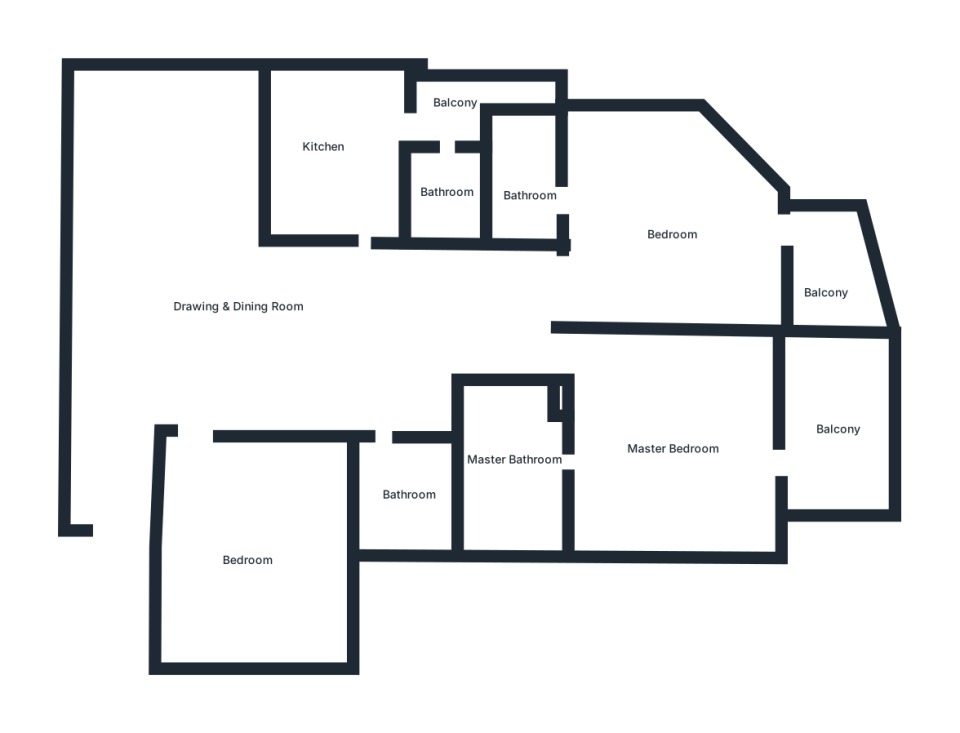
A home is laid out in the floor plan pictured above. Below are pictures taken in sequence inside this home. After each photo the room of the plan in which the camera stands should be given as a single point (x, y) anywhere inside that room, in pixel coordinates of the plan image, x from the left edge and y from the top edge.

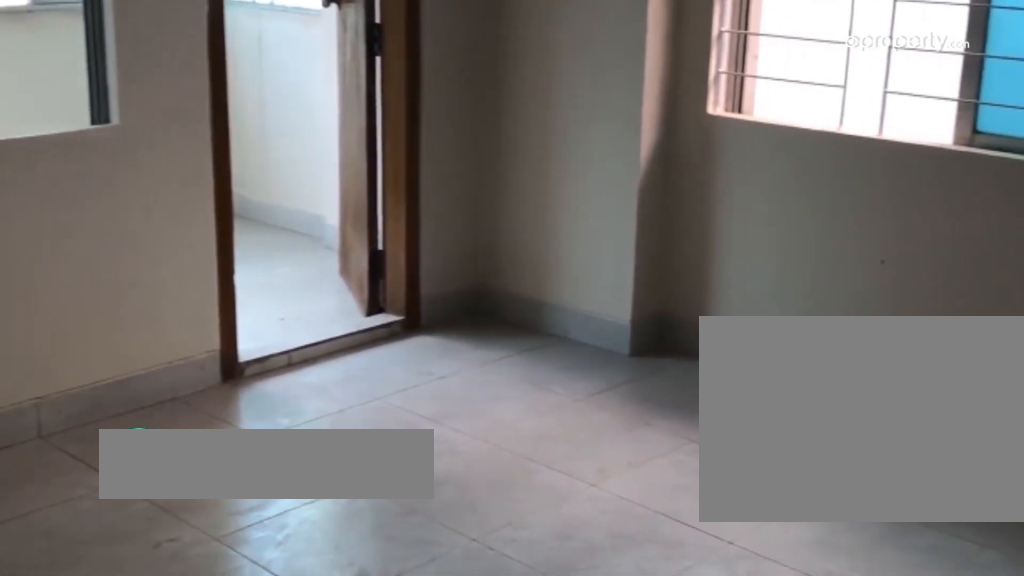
(654, 386)
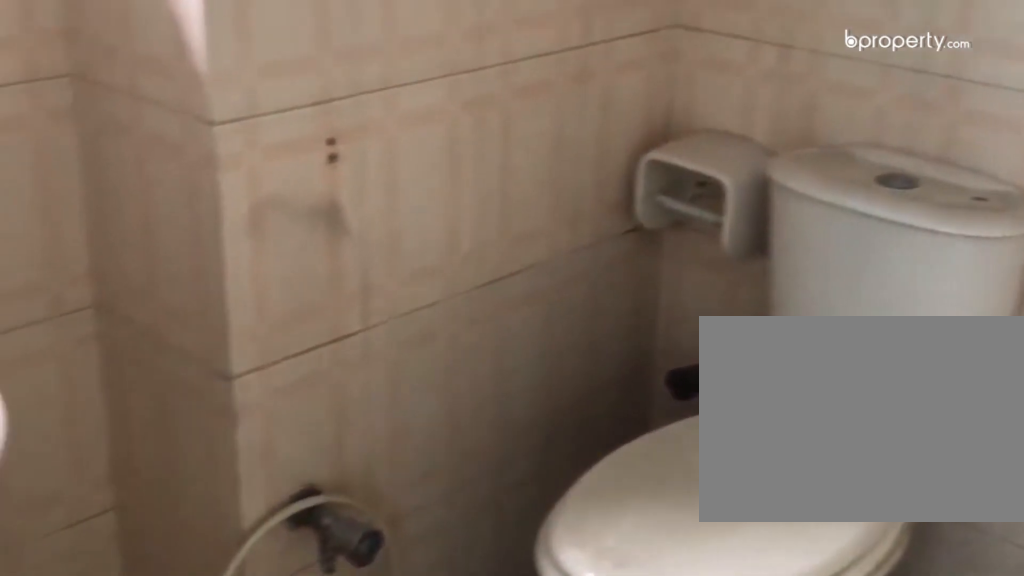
(513, 462)
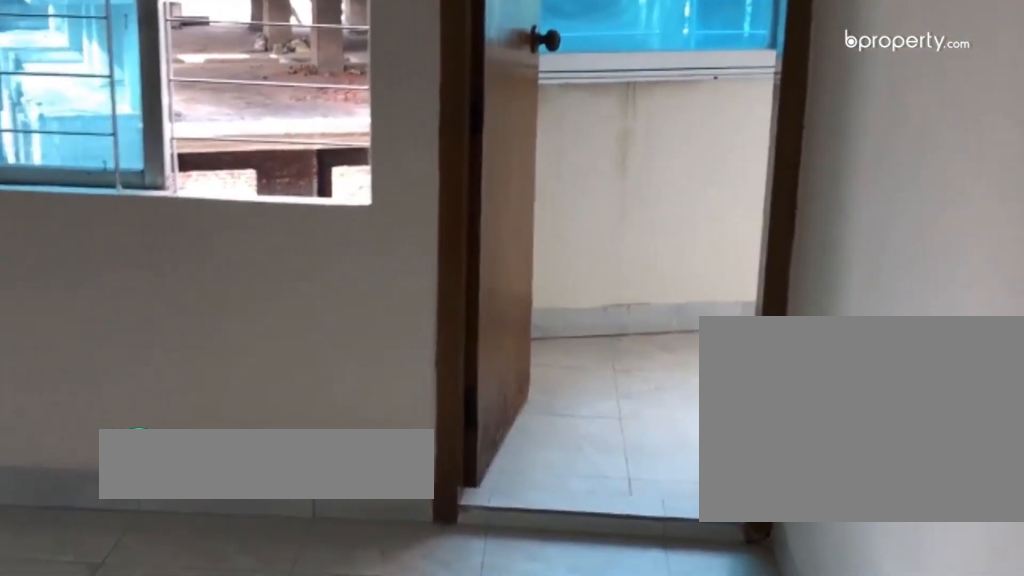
(665, 212)
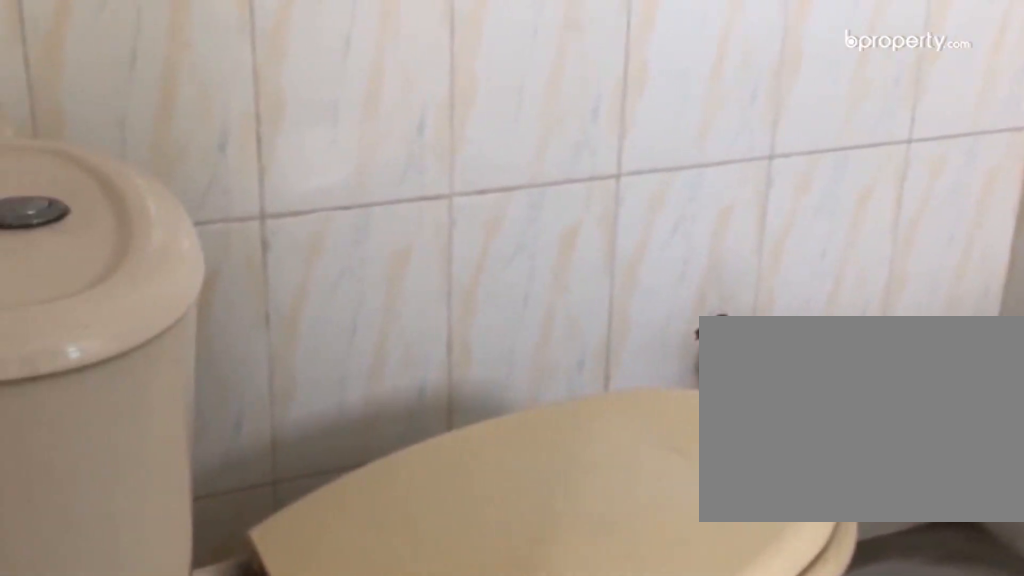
(528, 189)
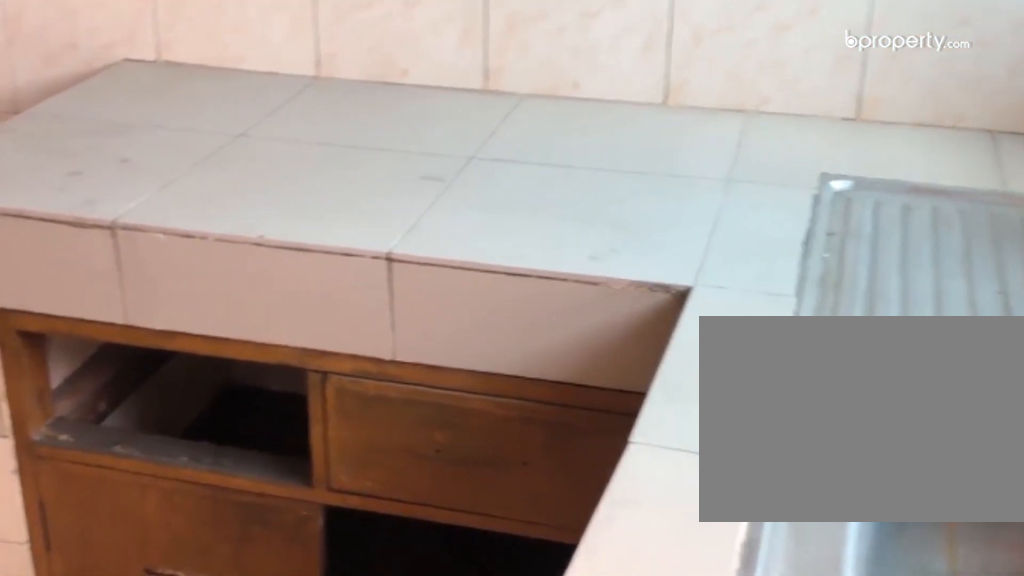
(348, 153)
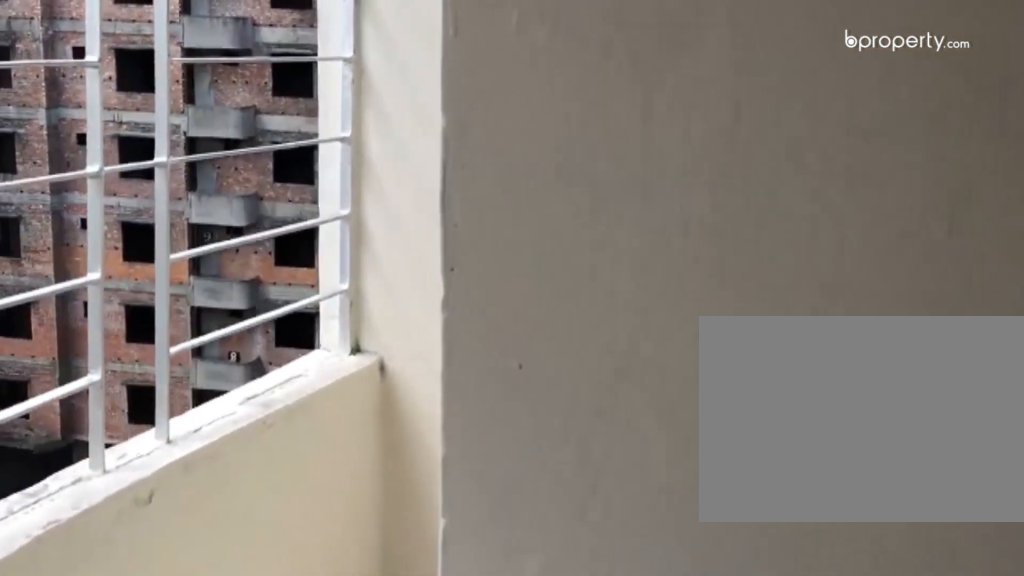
(463, 92)
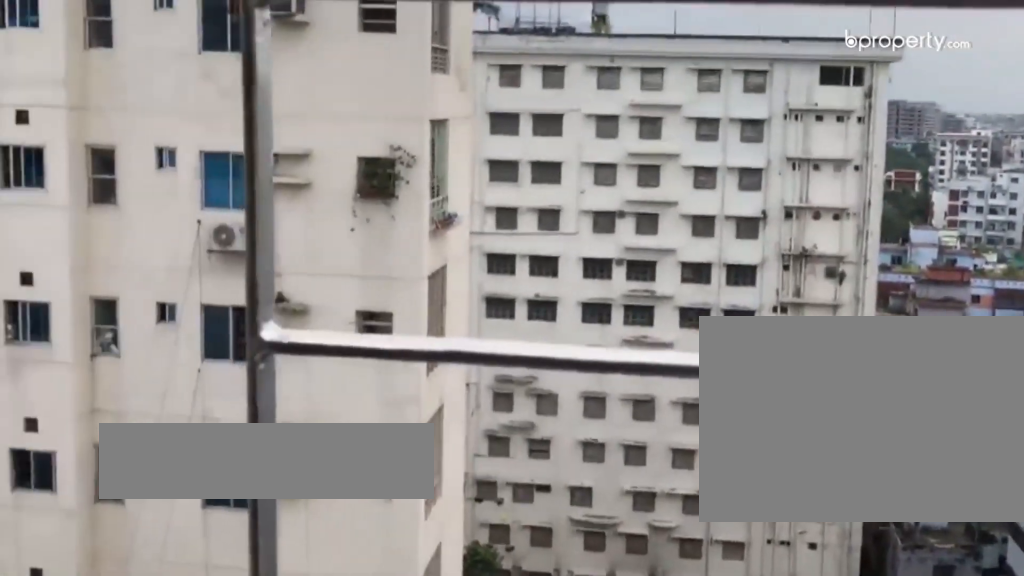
(463, 92)
